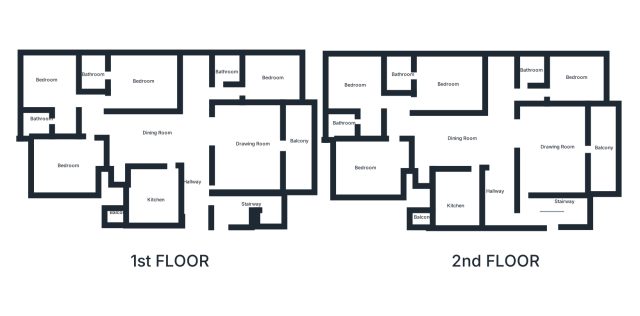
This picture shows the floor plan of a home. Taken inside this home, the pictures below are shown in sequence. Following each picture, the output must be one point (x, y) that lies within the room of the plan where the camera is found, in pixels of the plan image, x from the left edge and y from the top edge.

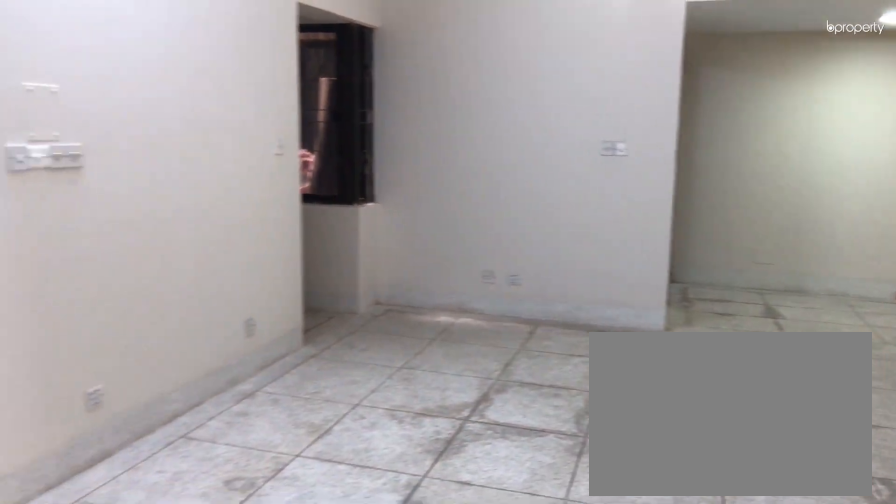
(175, 142)
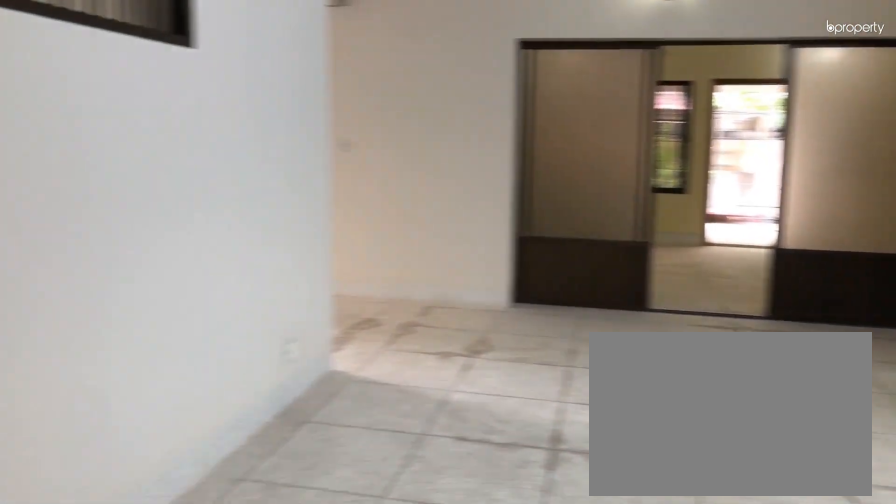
(140, 137)
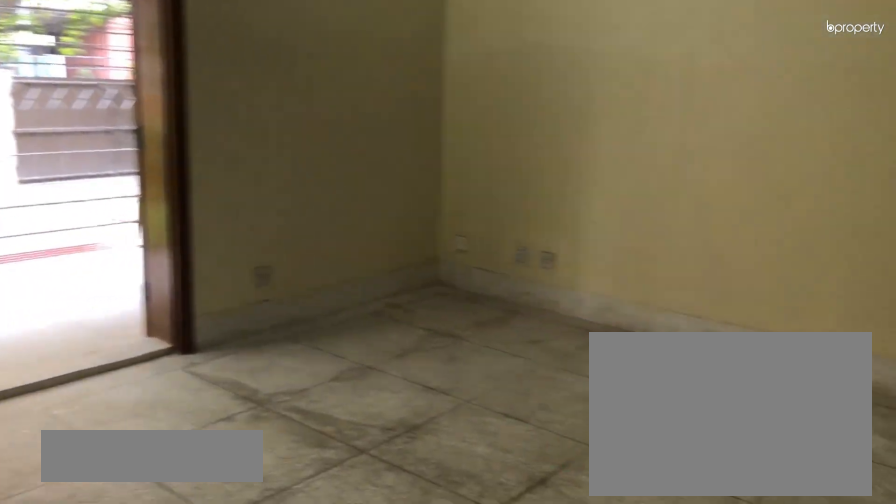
(255, 152)
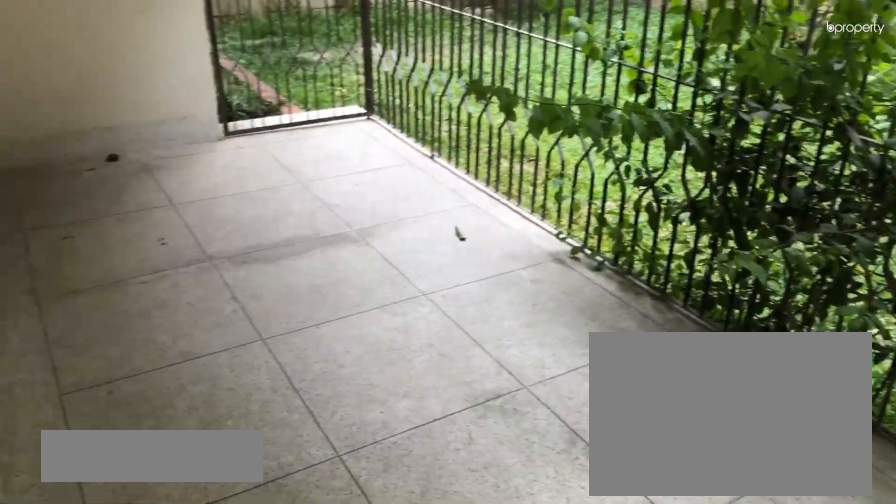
(300, 146)
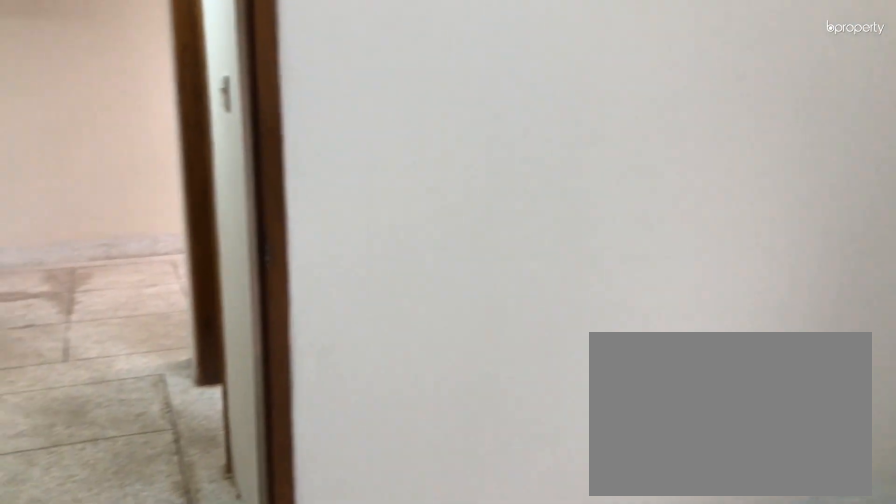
(273, 79)
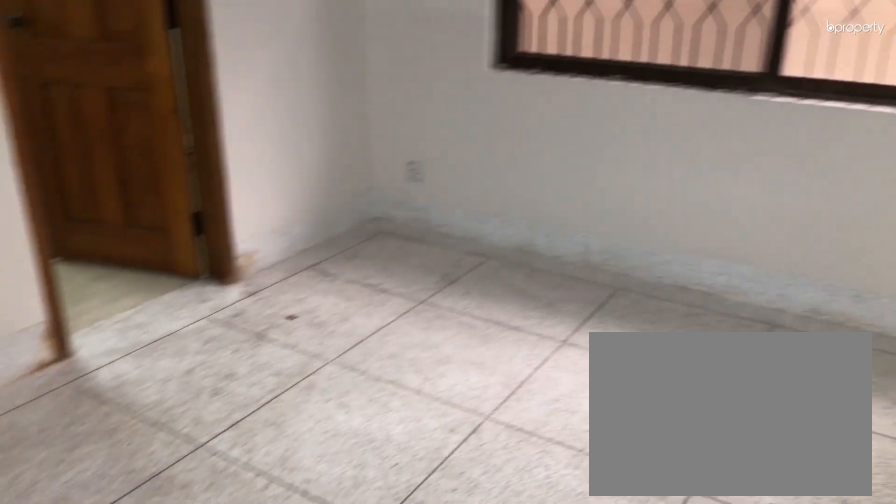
(137, 76)
